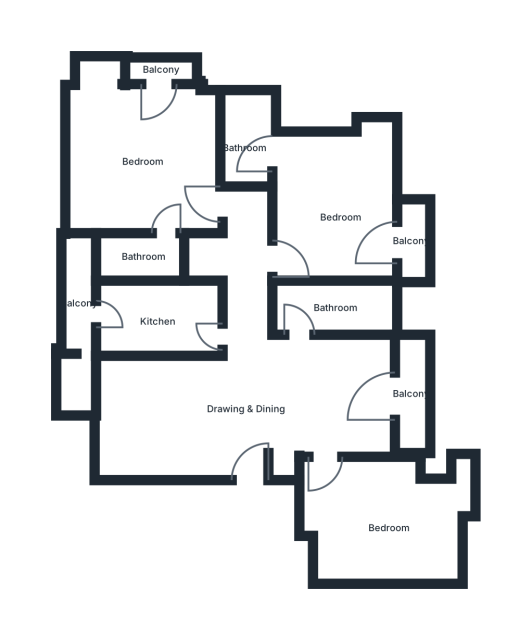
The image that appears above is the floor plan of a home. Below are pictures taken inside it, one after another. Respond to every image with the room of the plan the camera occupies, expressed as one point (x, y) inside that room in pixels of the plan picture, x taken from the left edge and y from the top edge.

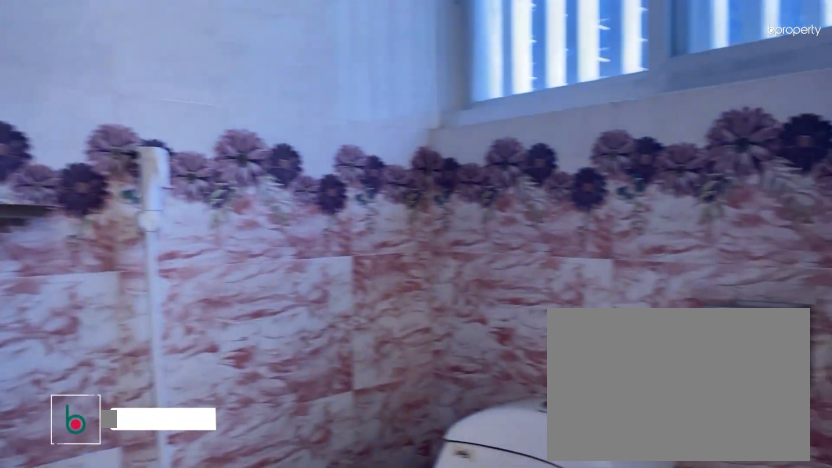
(244, 146)
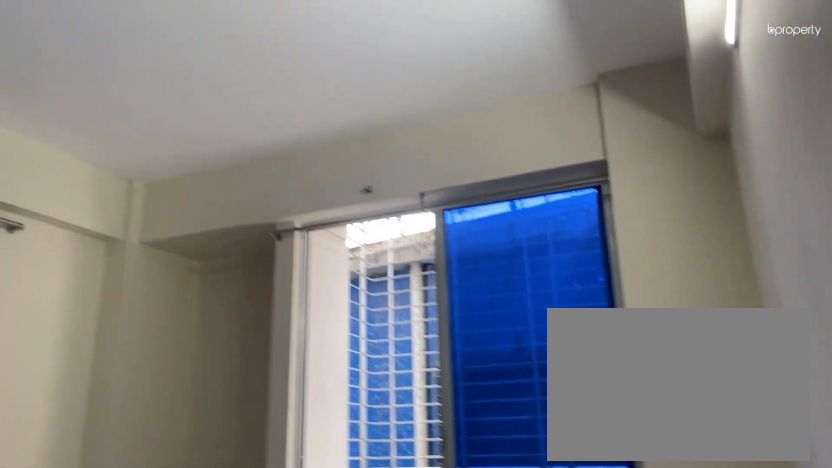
(144, 161)
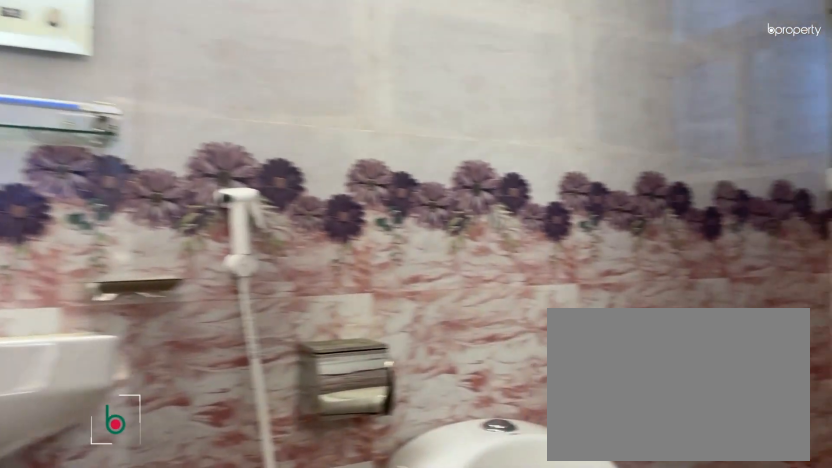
(143, 257)
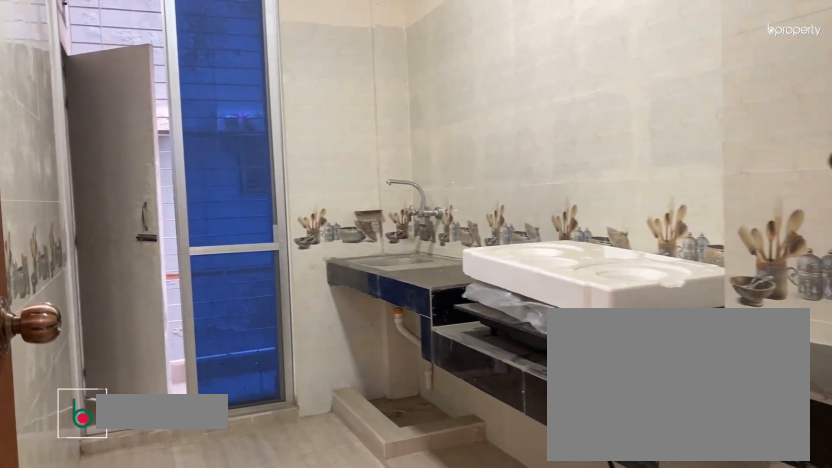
(158, 321)
